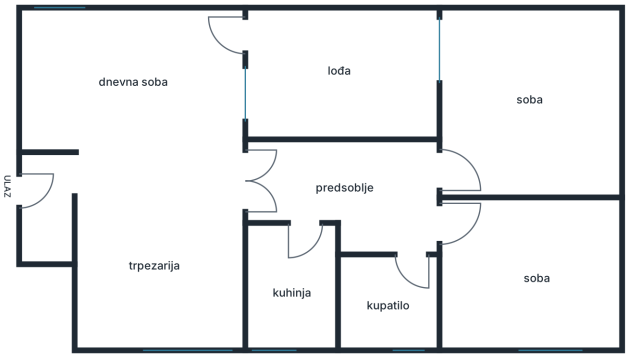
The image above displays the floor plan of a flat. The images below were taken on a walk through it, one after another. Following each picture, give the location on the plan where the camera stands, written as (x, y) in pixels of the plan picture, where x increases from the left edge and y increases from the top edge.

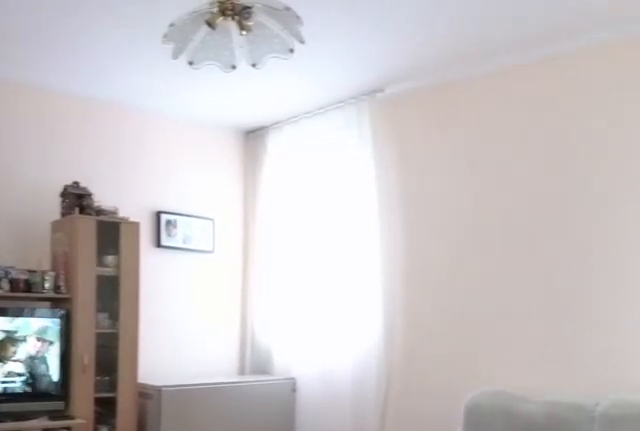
(231, 181)
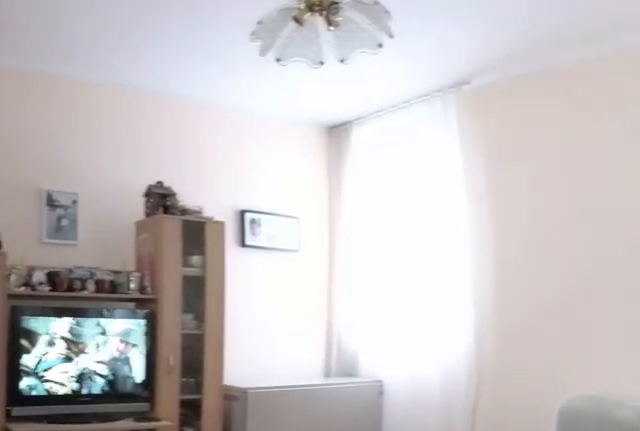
(230, 179)
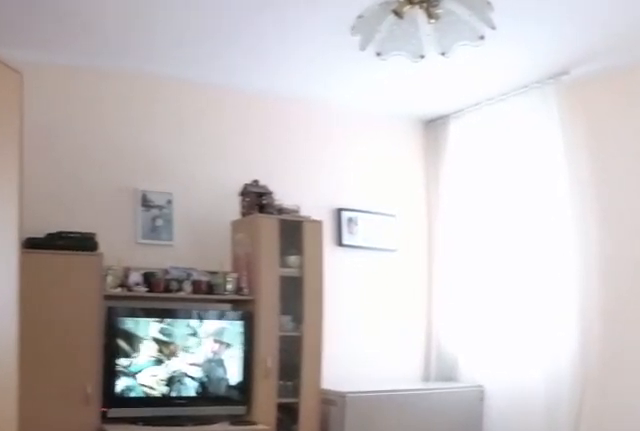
(229, 179)
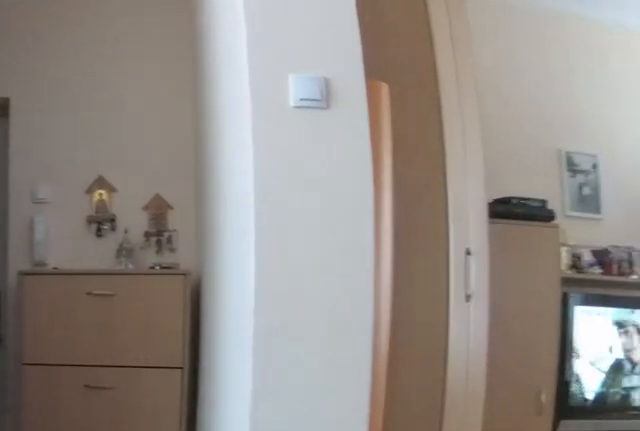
(169, 176)
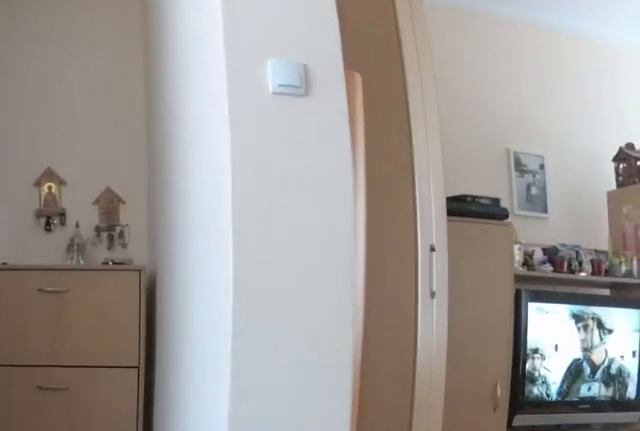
(161, 176)
